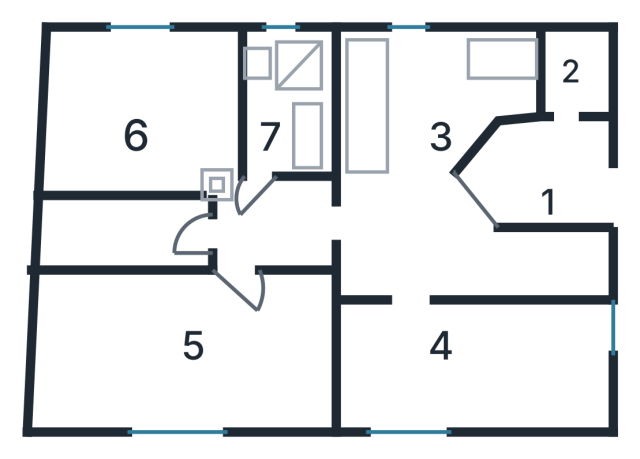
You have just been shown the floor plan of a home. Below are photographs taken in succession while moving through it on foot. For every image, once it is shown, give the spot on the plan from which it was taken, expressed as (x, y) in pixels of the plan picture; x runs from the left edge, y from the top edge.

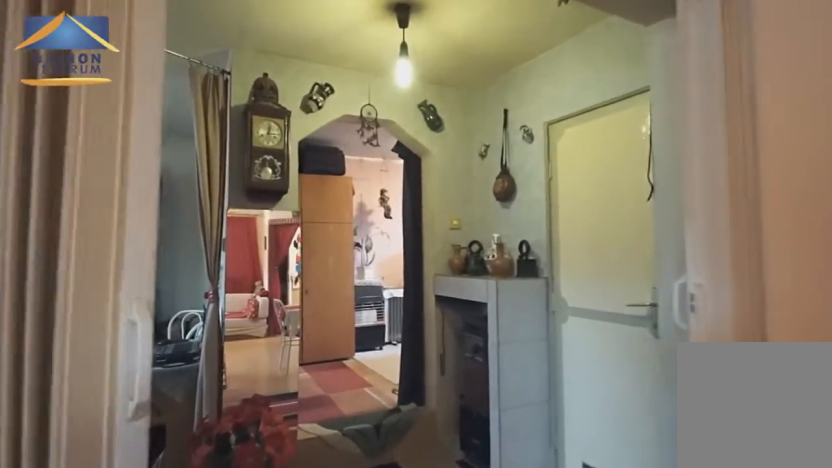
(297, 228)
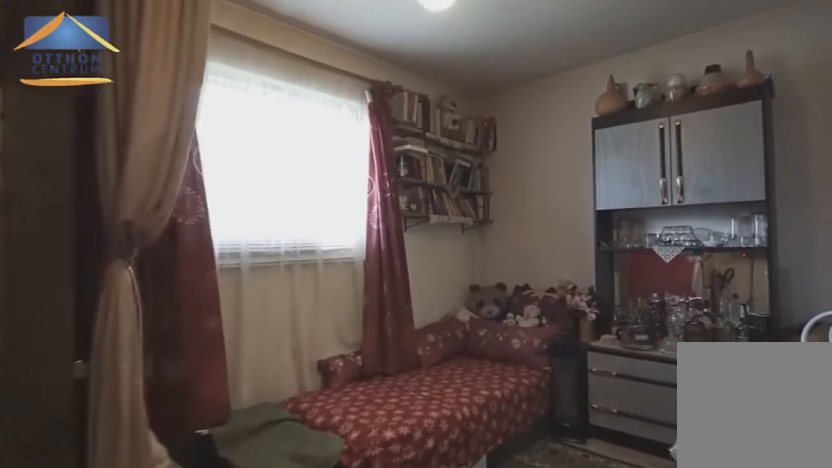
(224, 306)
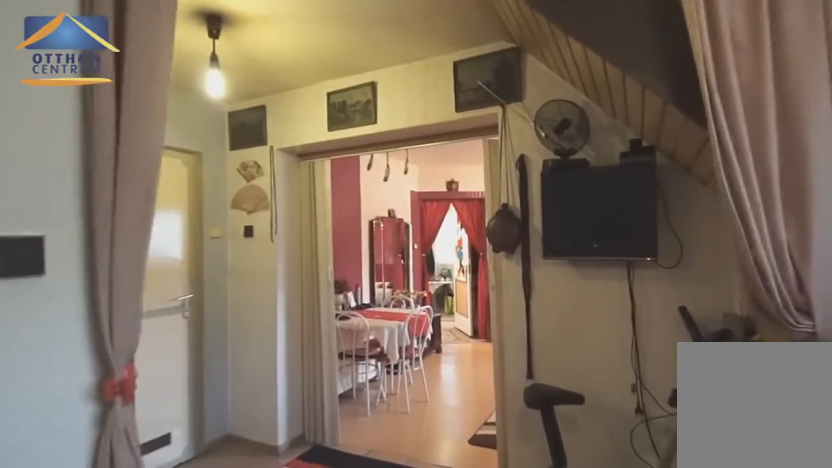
(190, 315)
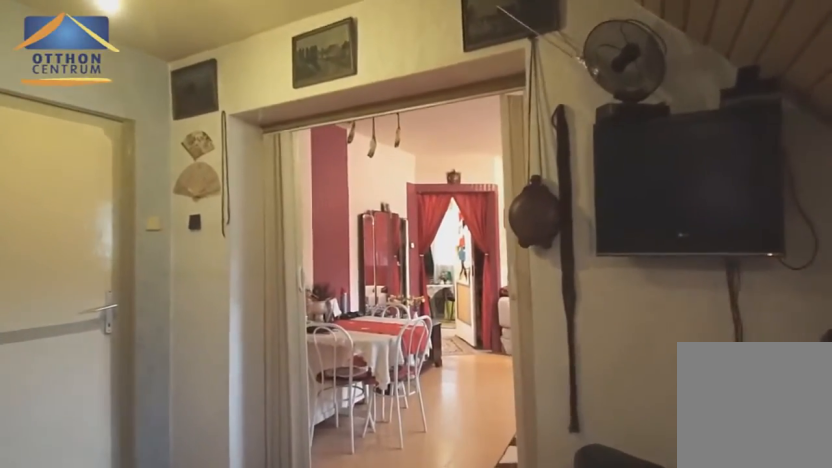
(255, 254)
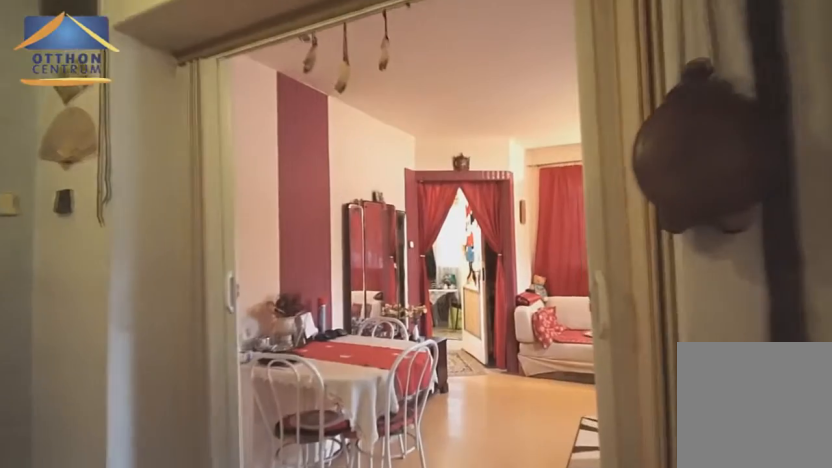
(277, 229)
